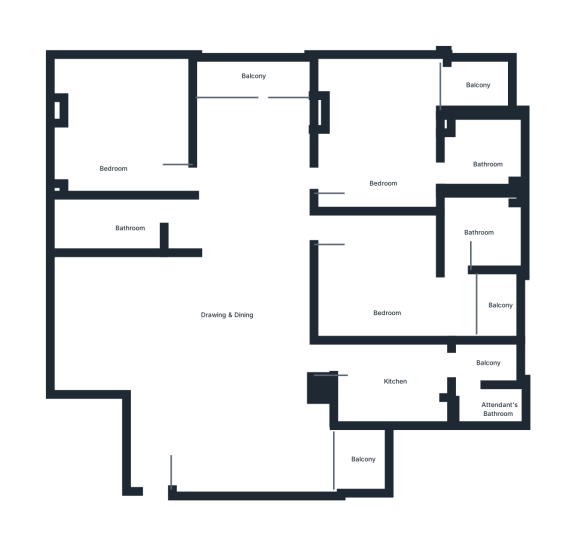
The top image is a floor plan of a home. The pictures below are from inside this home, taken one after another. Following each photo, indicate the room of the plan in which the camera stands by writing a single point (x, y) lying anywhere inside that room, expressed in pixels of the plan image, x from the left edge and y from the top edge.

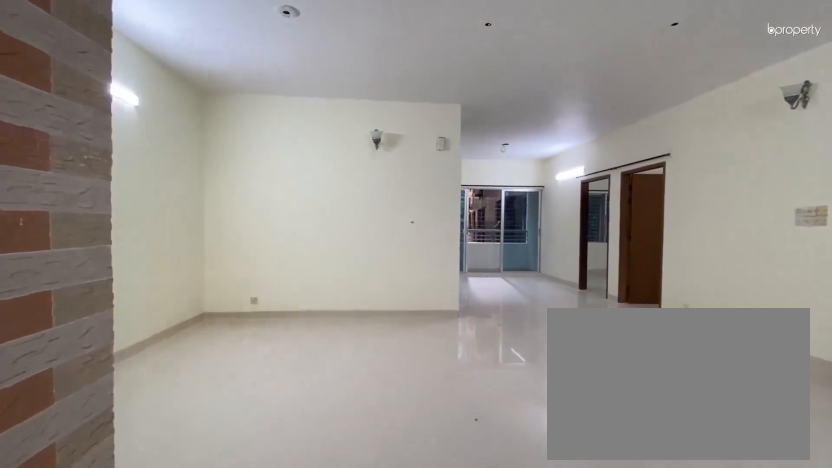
(150, 375)
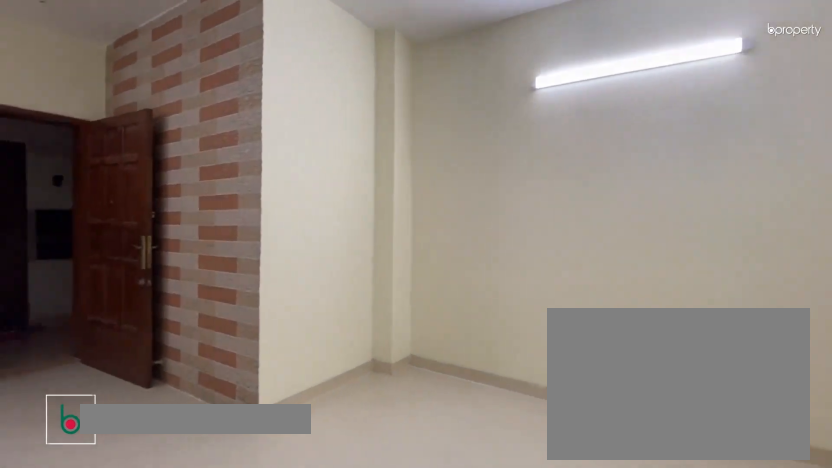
(231, 301)
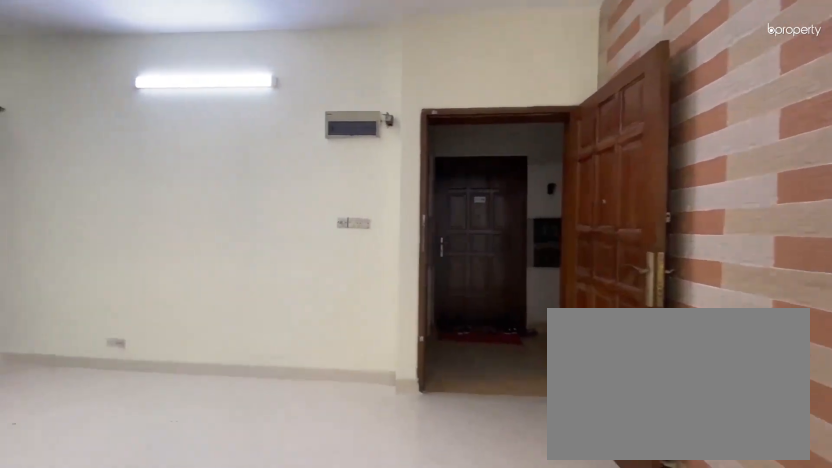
(231, 301)
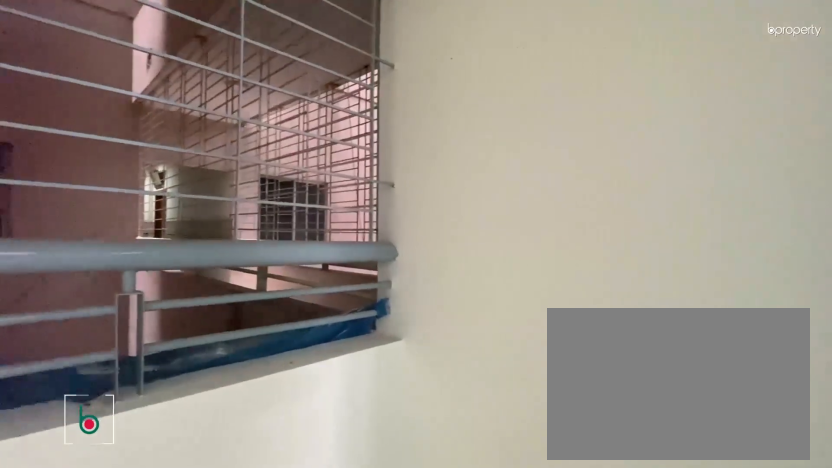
(365, 459)
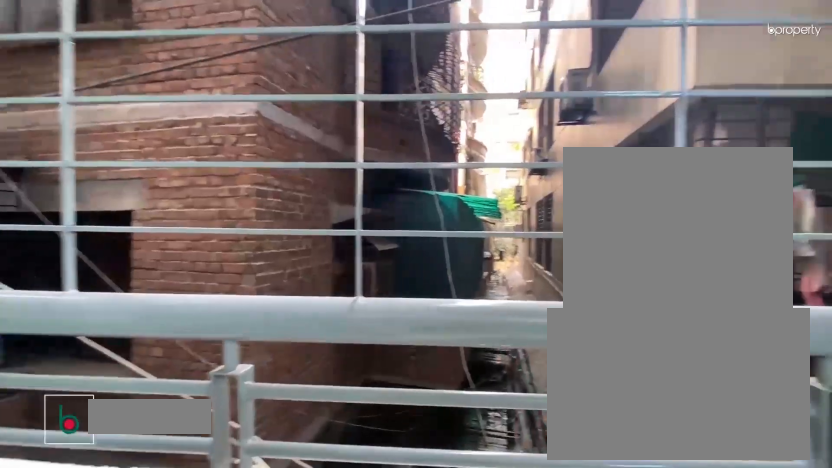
(250, 82)
